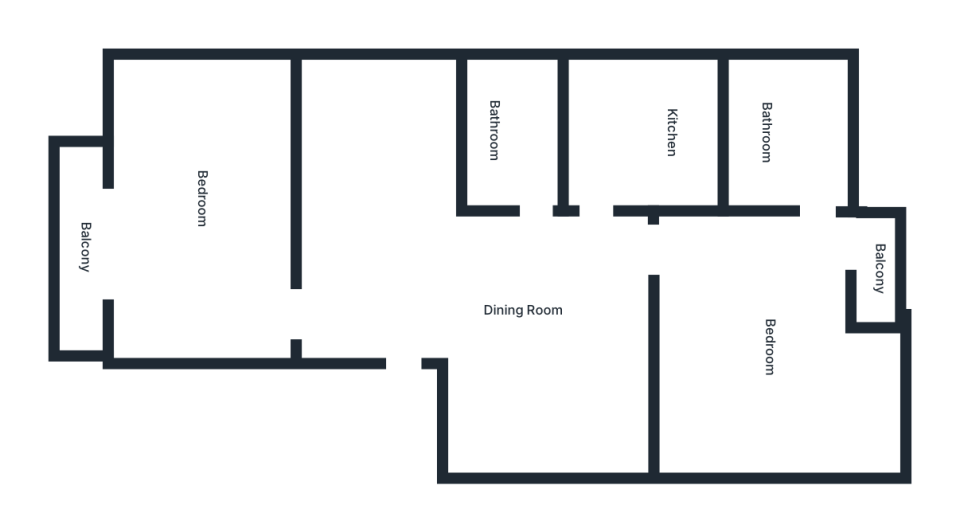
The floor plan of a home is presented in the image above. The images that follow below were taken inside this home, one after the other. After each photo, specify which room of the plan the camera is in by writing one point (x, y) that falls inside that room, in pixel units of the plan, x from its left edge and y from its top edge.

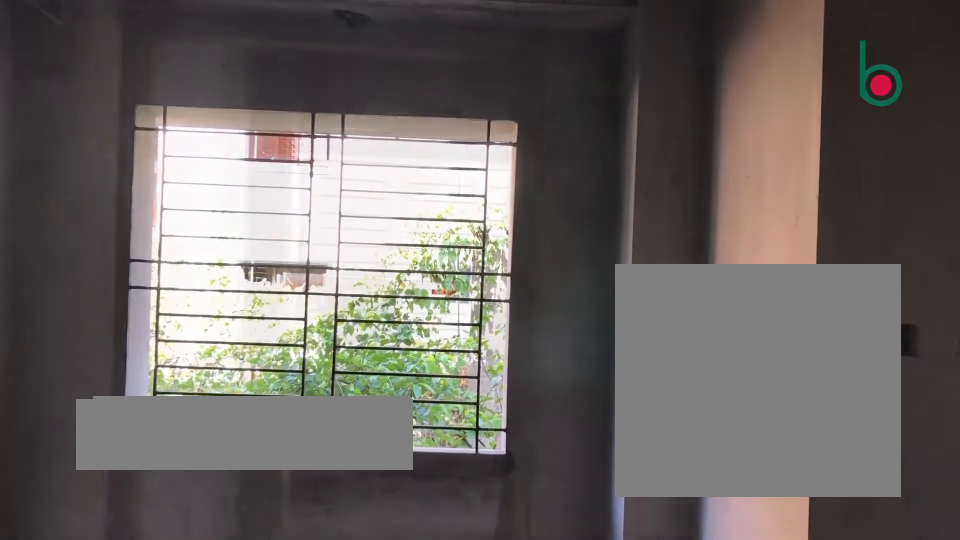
(526, 311)
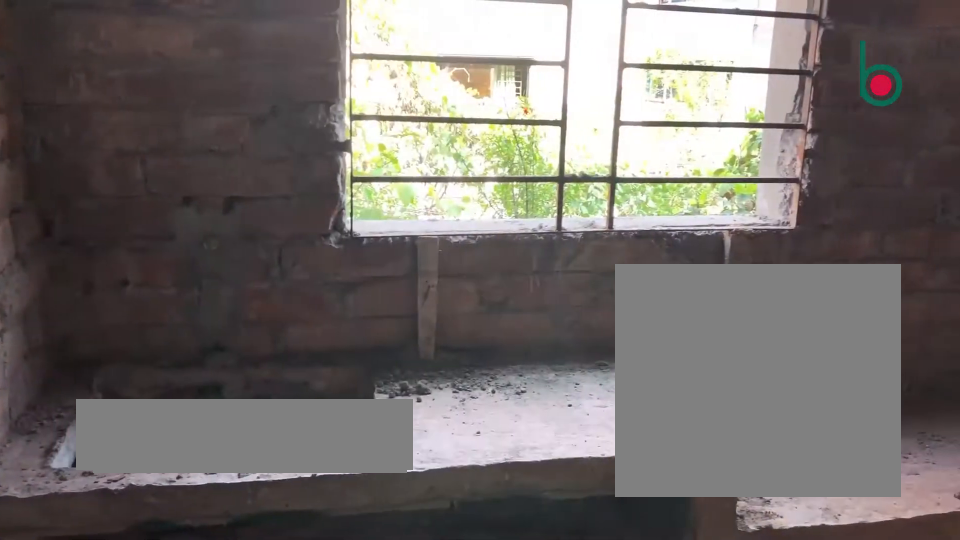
(669, 136)
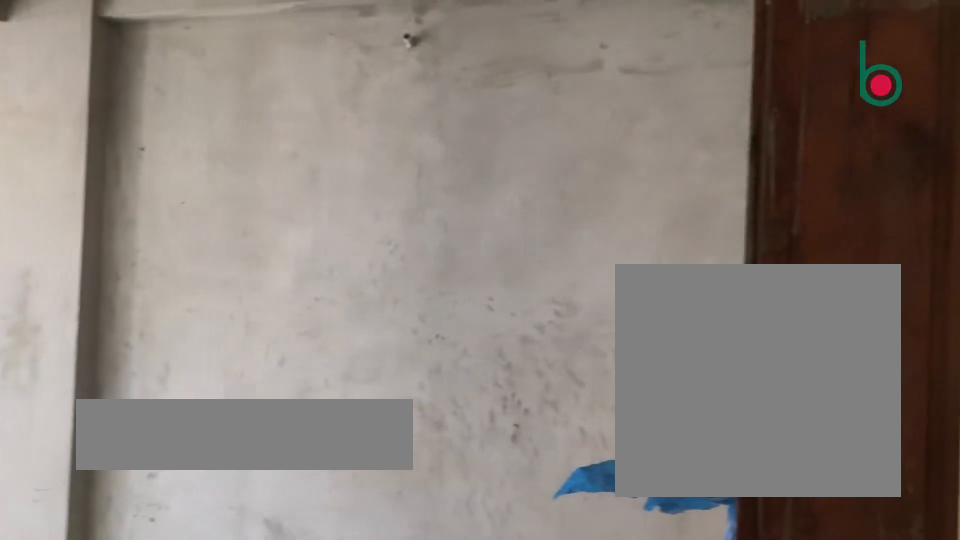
(769, 347)
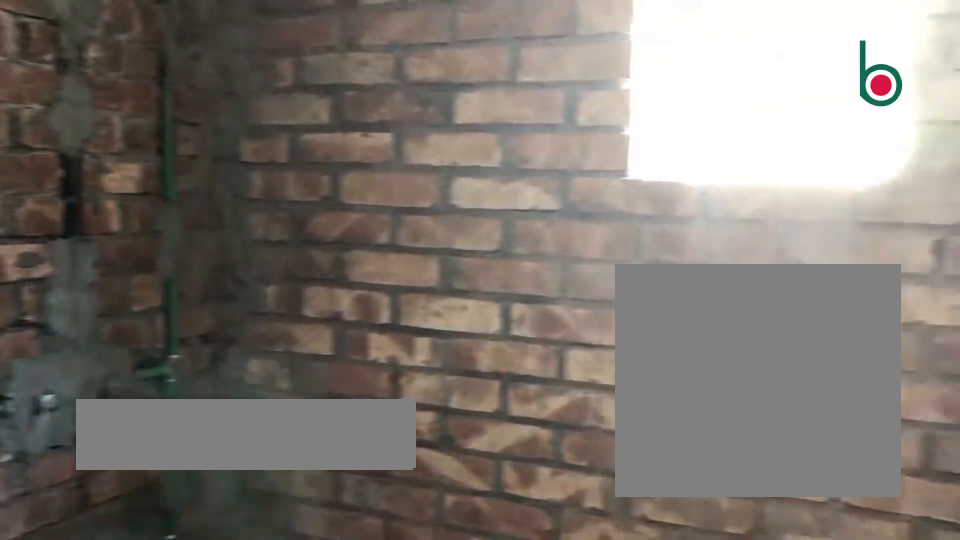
(780, 134)
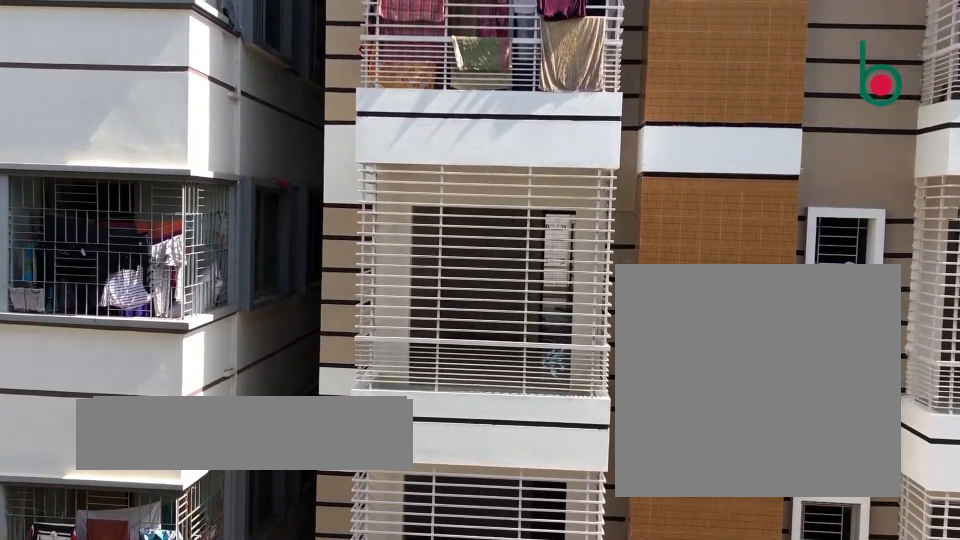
(878, 266)
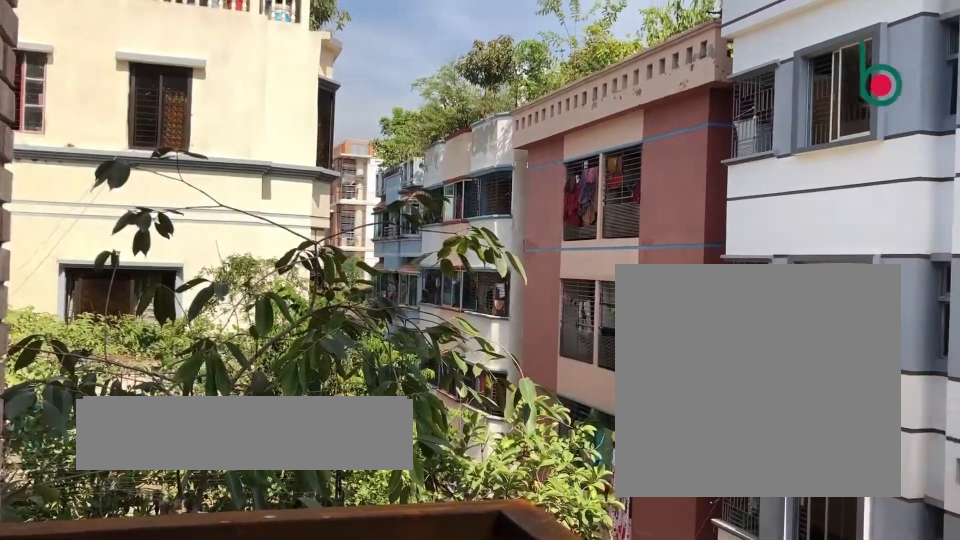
(877, 267)
